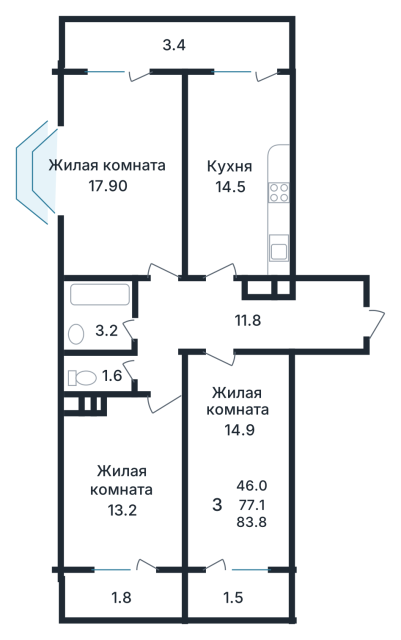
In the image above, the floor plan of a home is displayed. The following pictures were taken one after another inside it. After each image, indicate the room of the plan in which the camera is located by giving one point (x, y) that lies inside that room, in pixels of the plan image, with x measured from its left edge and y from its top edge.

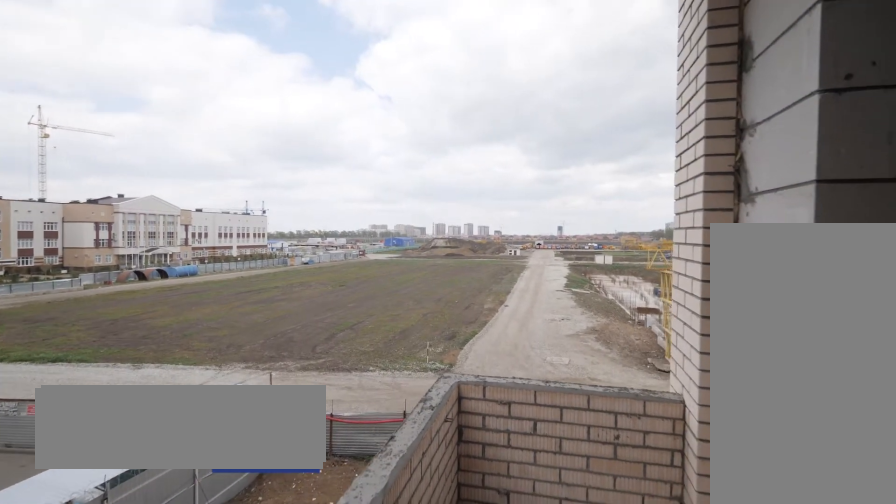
(124, 596)
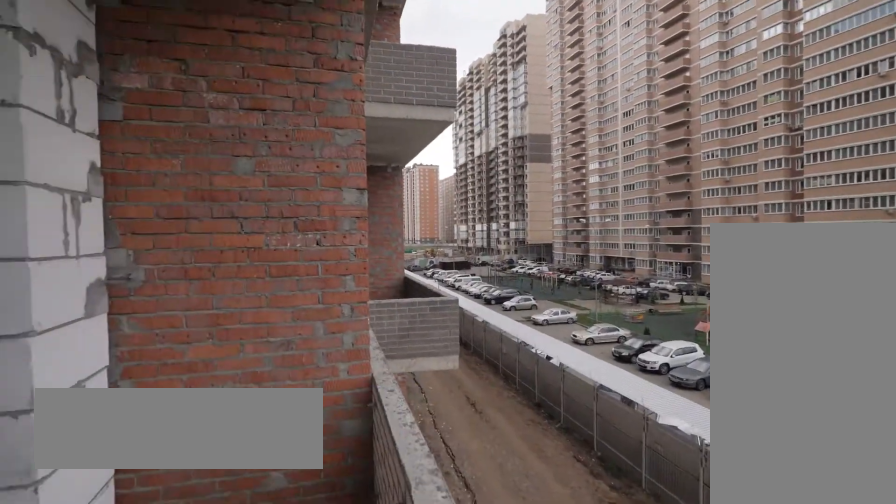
(124, 596)
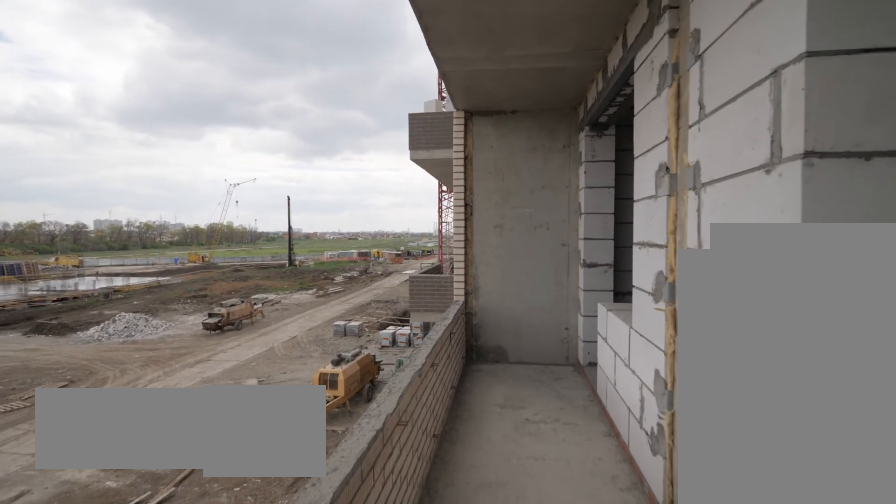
(176, 44)
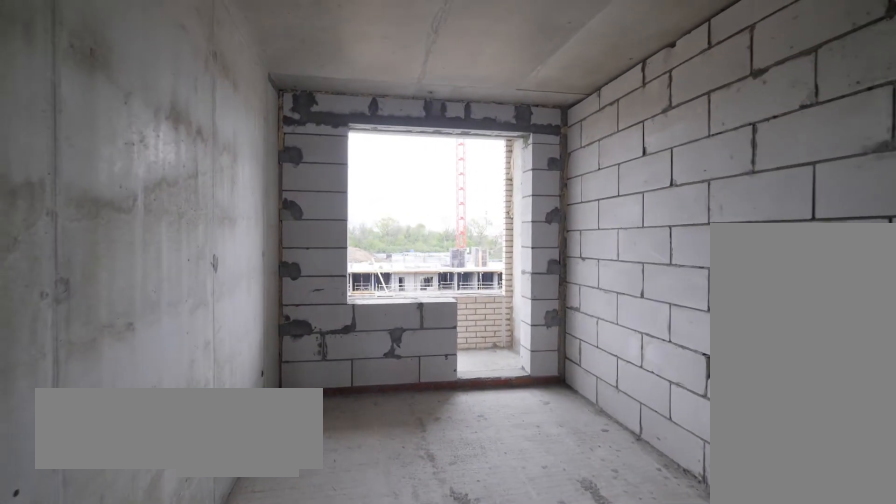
(239, 175)
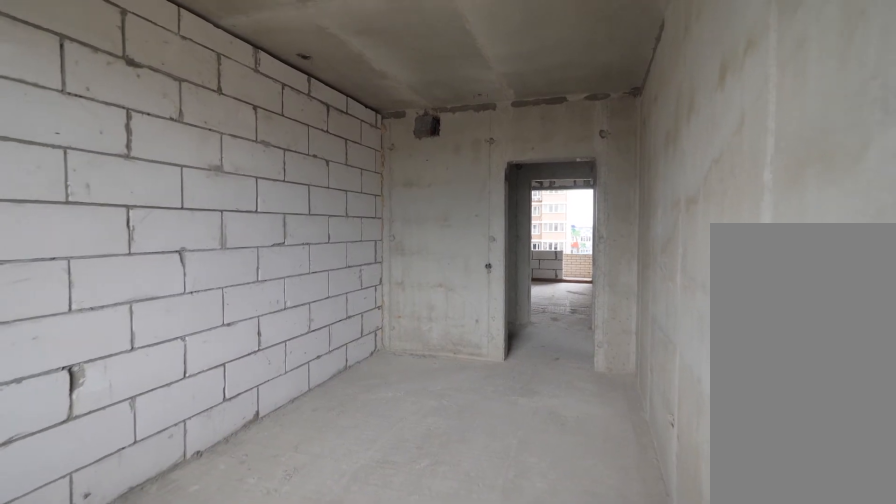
(239, 175)
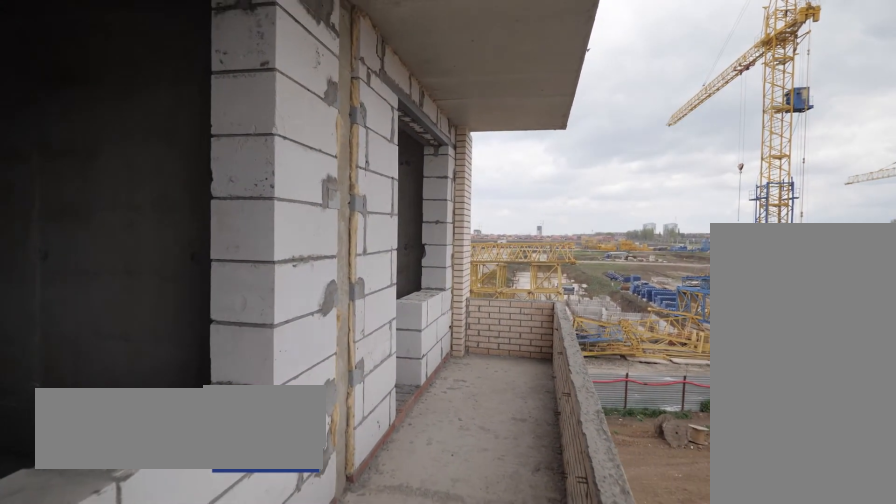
(176, 44)
